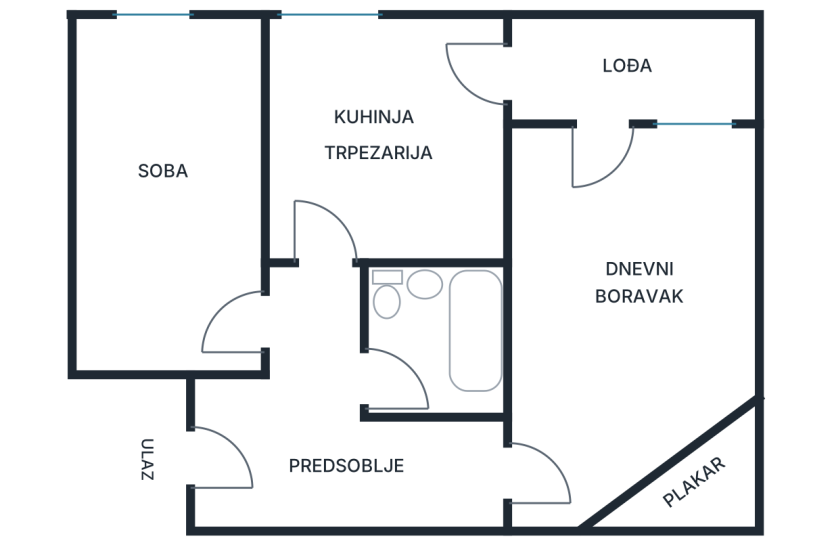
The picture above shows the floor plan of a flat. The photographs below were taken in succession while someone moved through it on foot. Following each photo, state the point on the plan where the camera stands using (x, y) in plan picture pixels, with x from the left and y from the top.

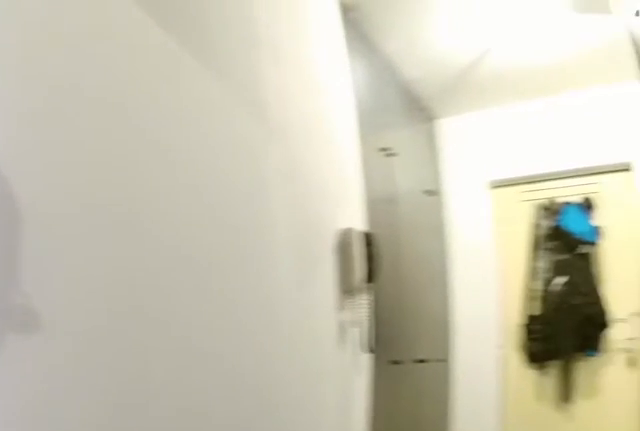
(557, 468)
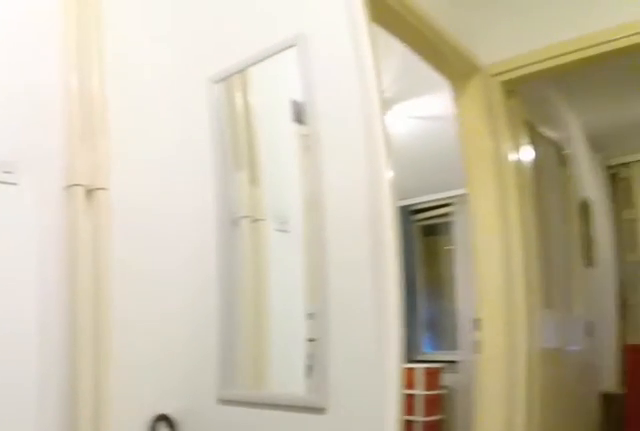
(329, 480)
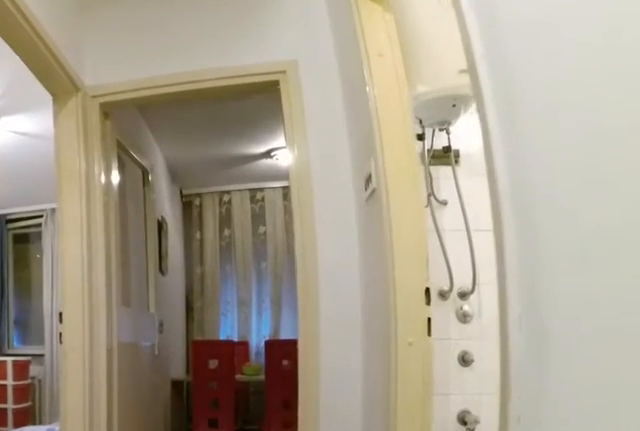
(313, 447)
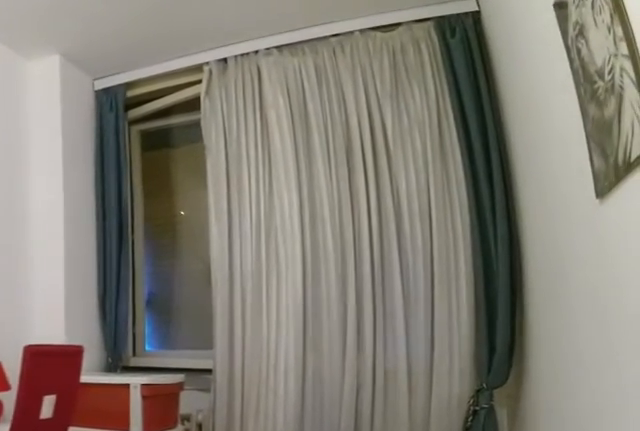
(203, 311)
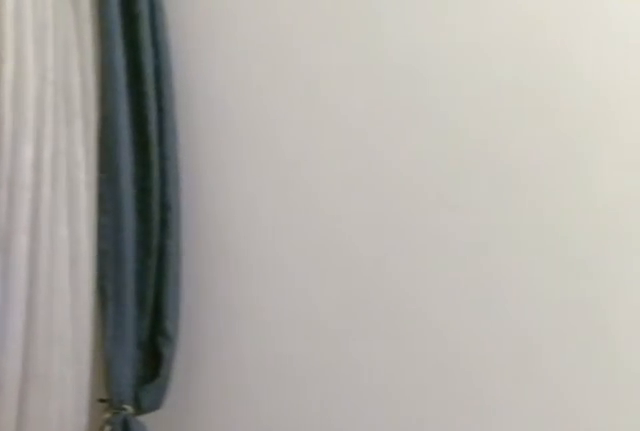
(141, 89)
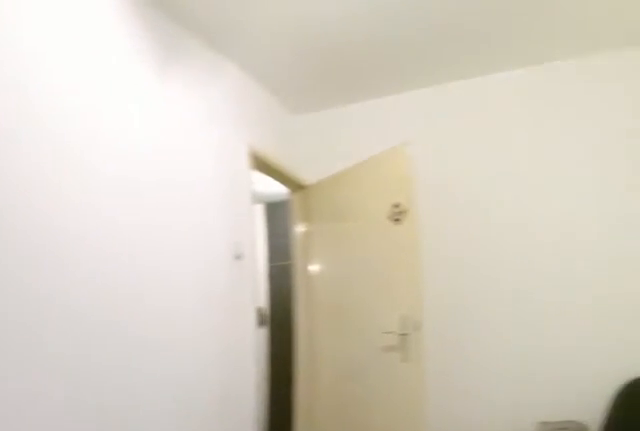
(135, 68)
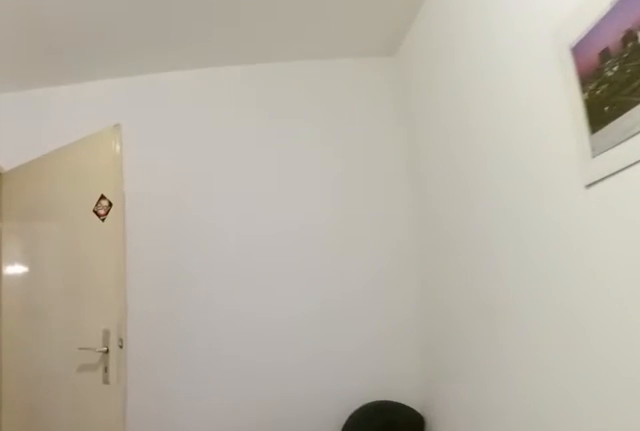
(173, 131)
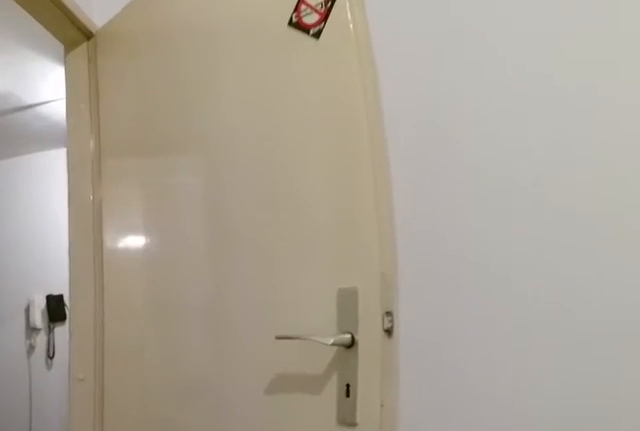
(216, 252)
